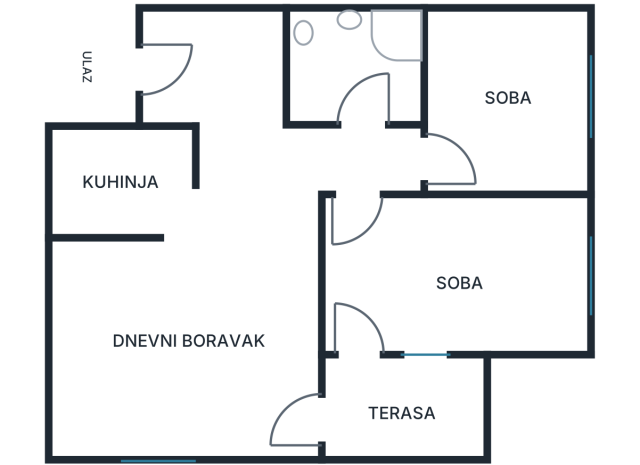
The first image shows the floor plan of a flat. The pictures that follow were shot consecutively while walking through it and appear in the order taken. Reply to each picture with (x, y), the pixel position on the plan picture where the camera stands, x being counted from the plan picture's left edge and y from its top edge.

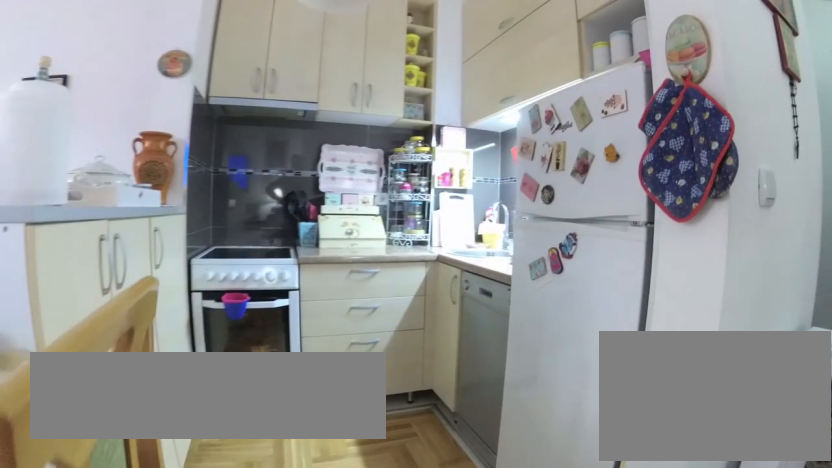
(202, 191)
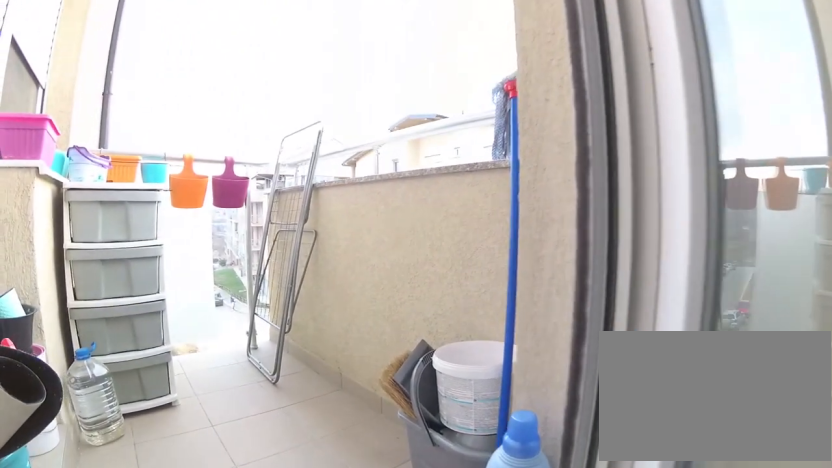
(272, 408)
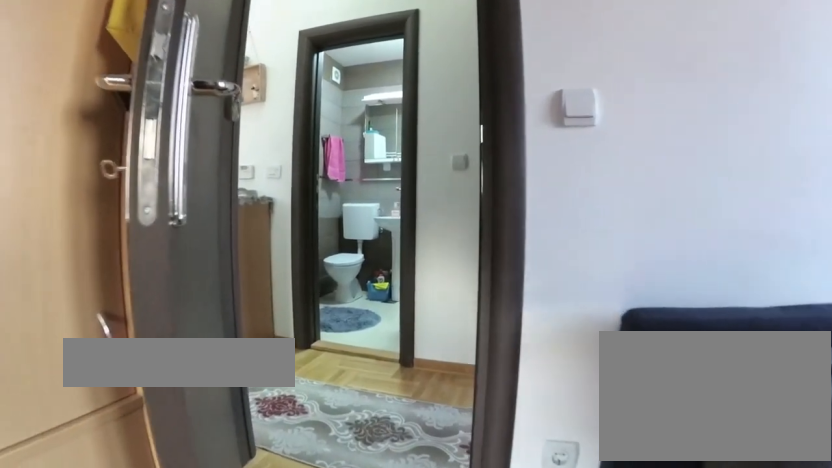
(401, 245)
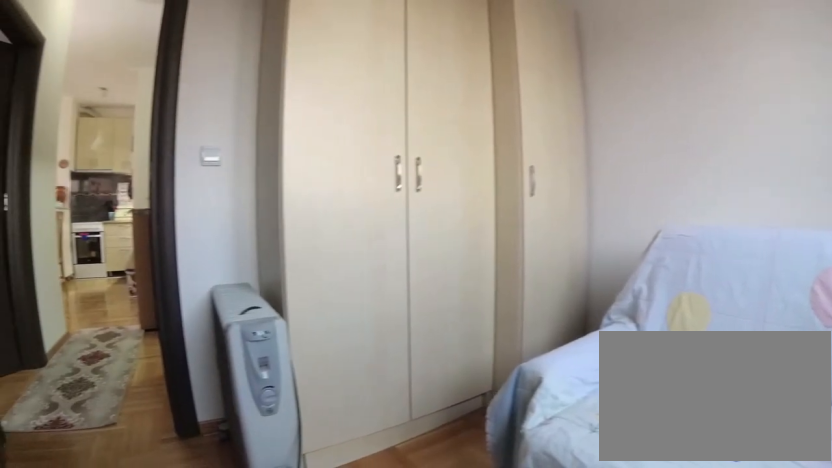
(573, 148)
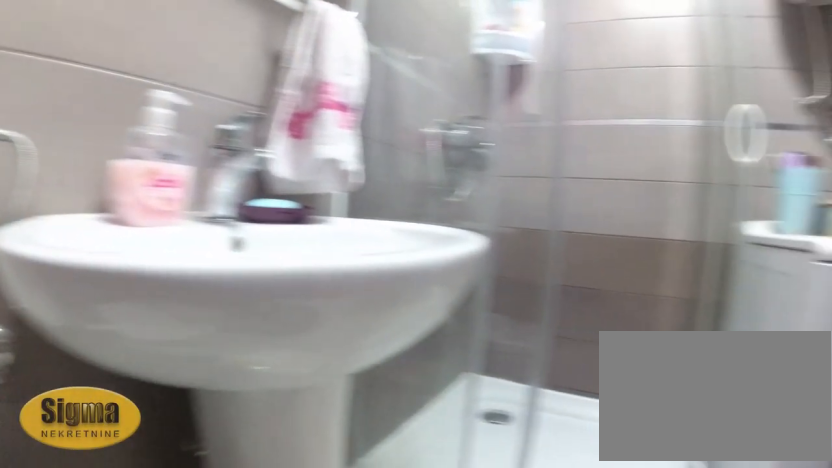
(313, 75)
